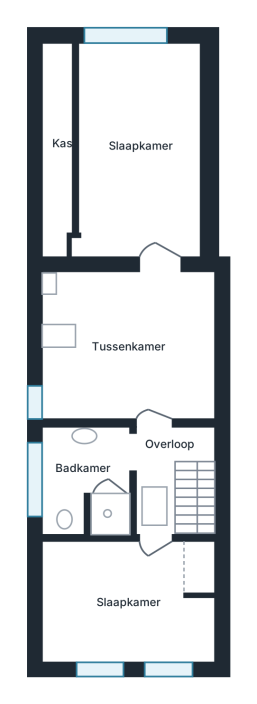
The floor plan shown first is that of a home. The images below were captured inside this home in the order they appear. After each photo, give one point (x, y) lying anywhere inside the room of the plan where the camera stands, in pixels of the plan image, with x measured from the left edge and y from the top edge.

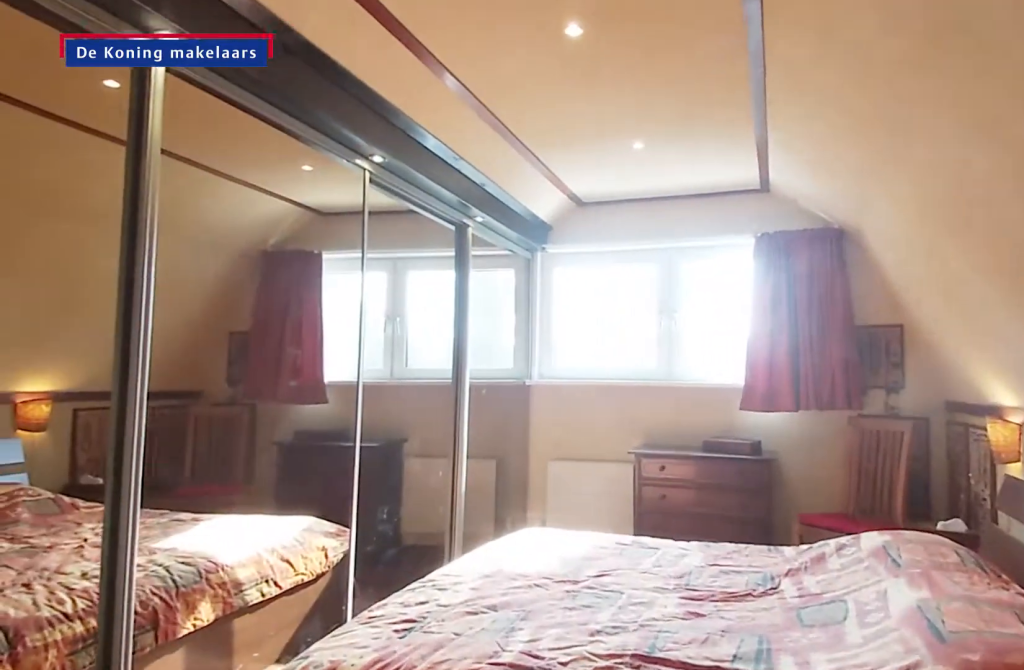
(134, 247)
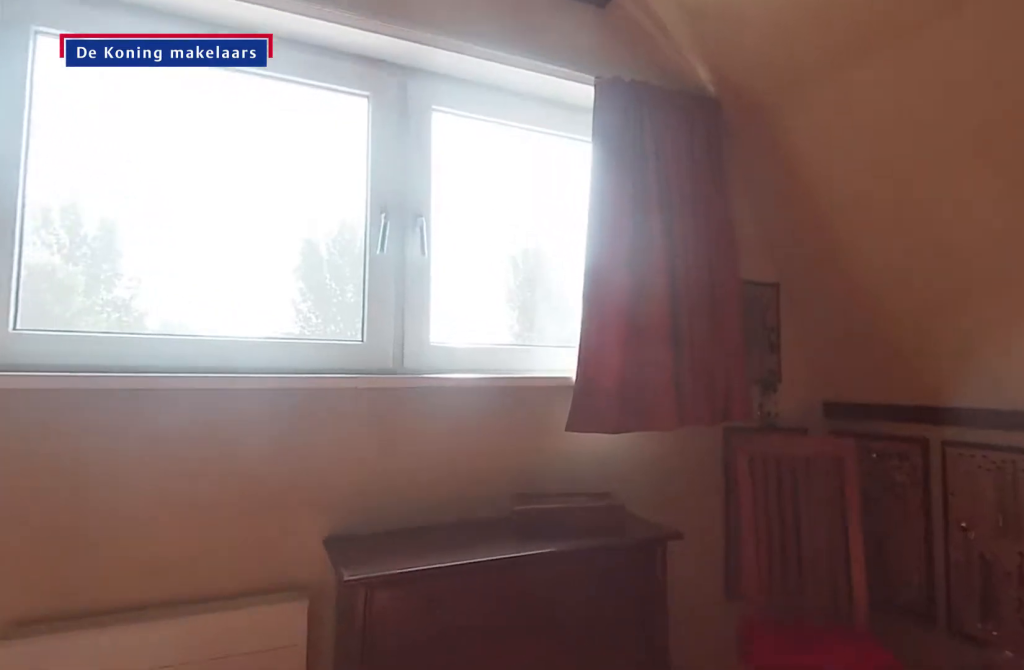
(134, 247)
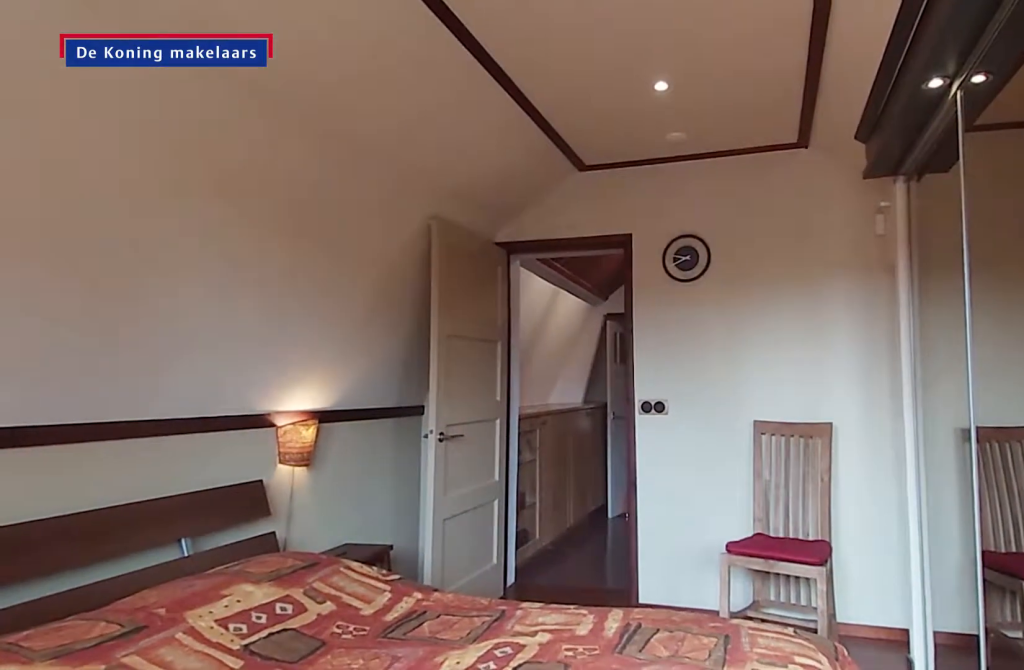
(134, 247)
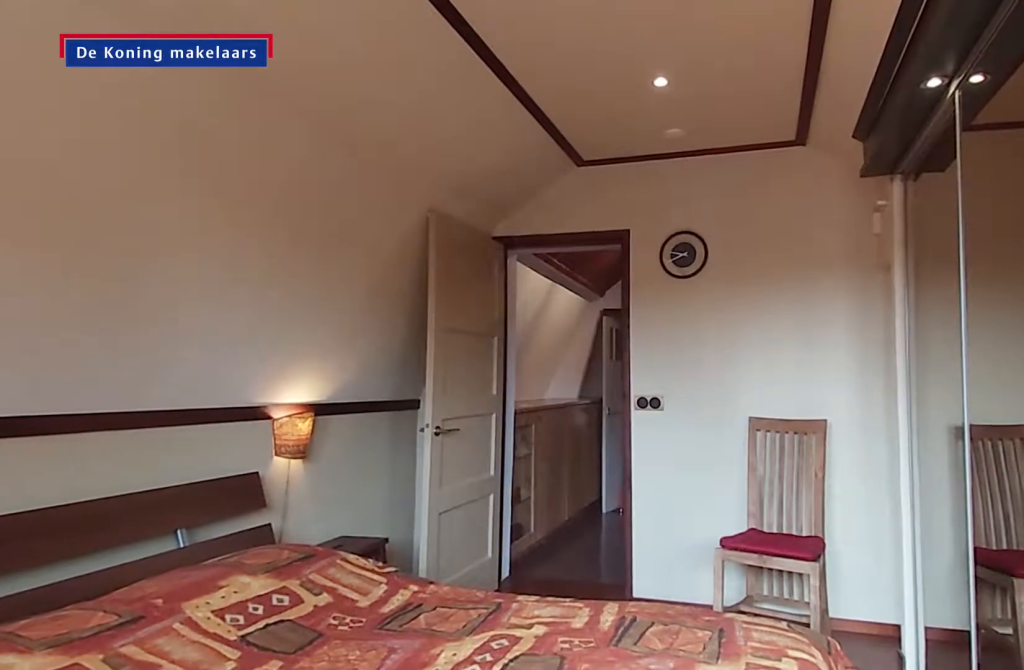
(134, 247)
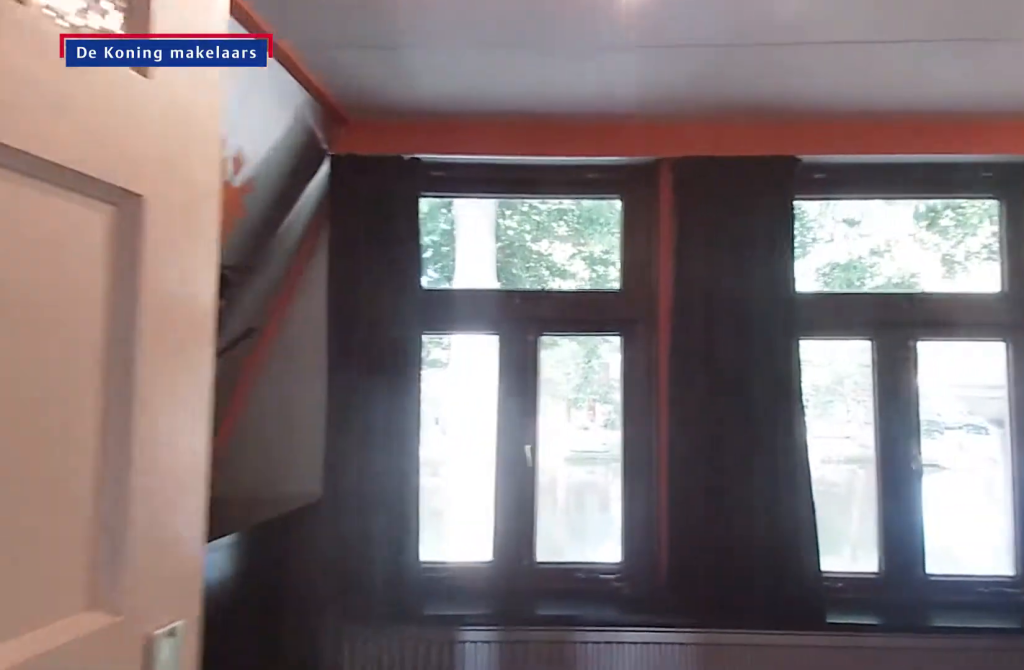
(128, 601)
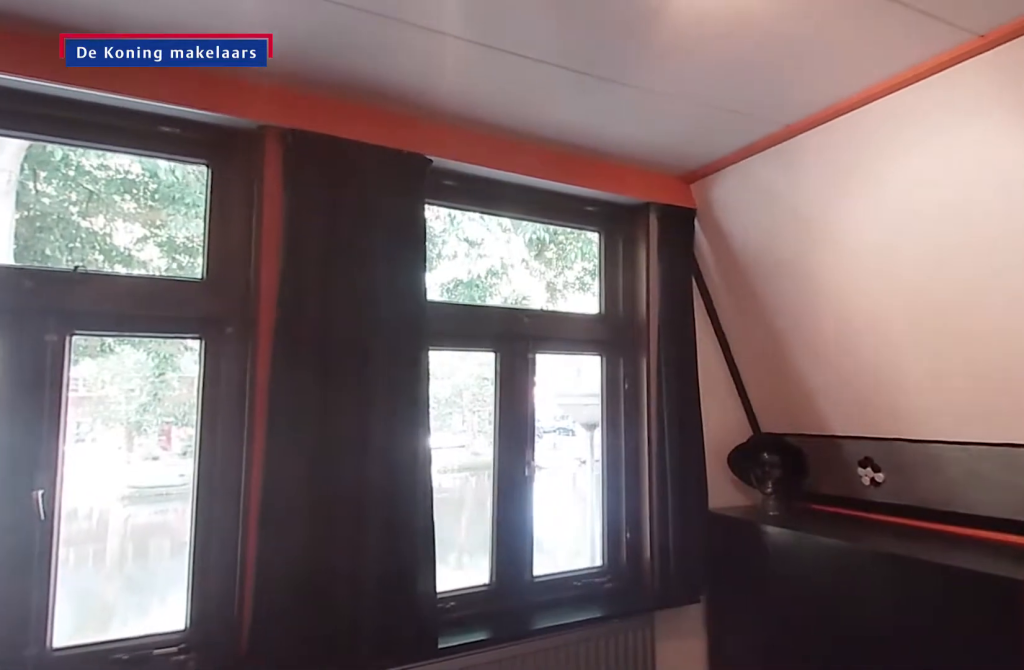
(128, 601)
